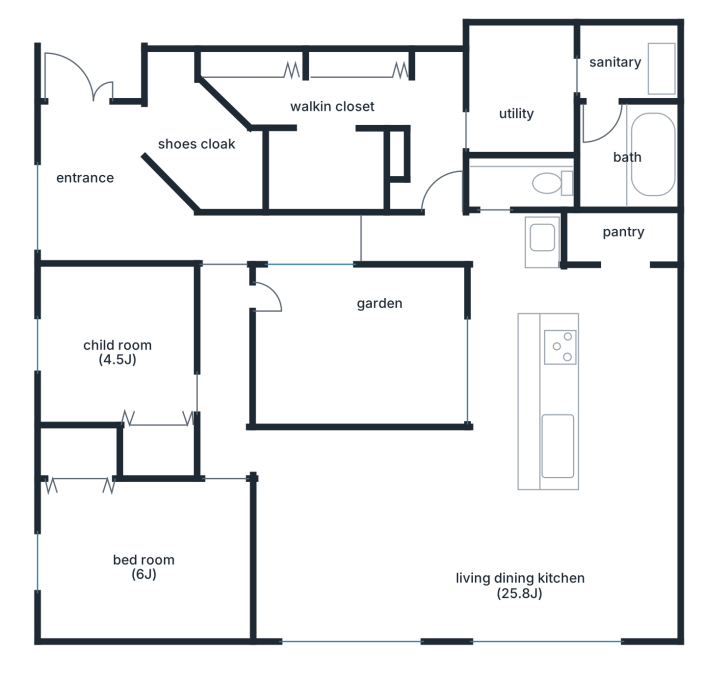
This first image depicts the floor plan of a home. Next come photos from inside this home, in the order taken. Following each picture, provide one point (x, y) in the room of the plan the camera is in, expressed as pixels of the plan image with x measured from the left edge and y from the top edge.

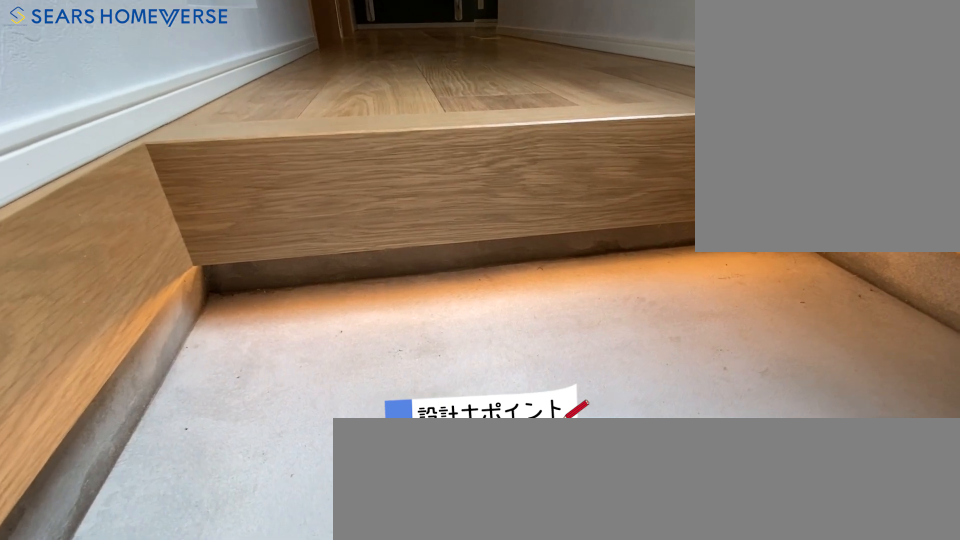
(90, 176)
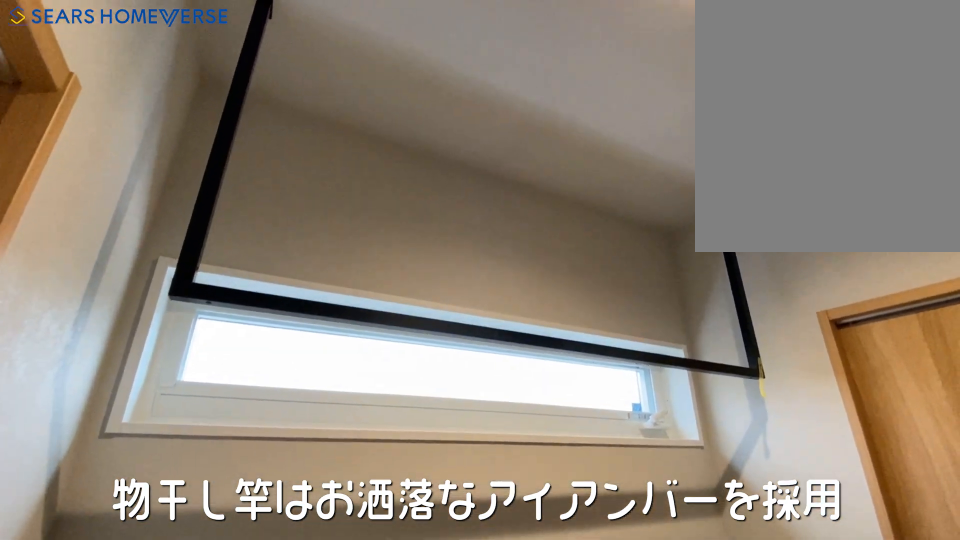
(524, 104)
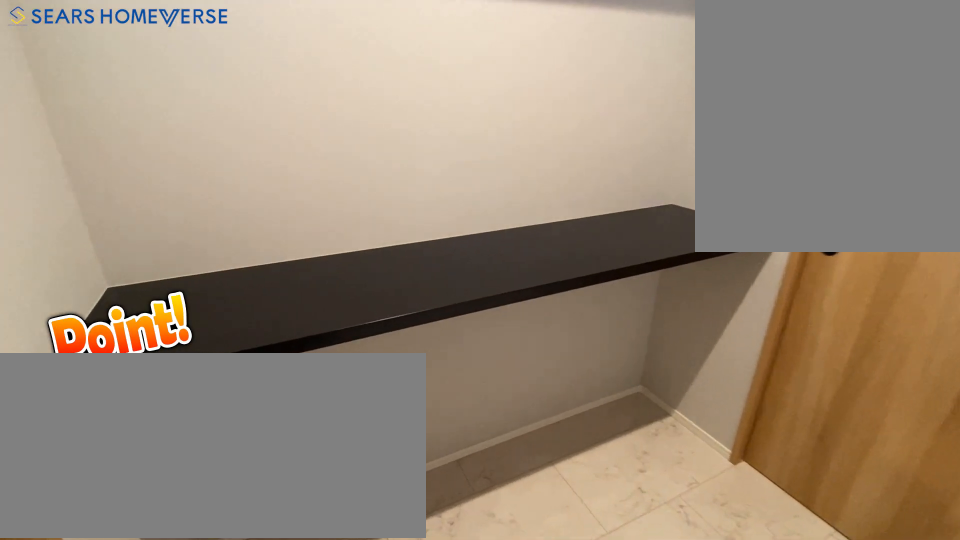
(524, 103)
